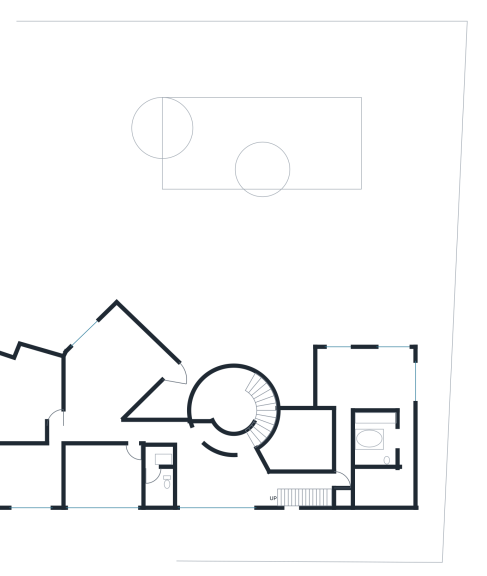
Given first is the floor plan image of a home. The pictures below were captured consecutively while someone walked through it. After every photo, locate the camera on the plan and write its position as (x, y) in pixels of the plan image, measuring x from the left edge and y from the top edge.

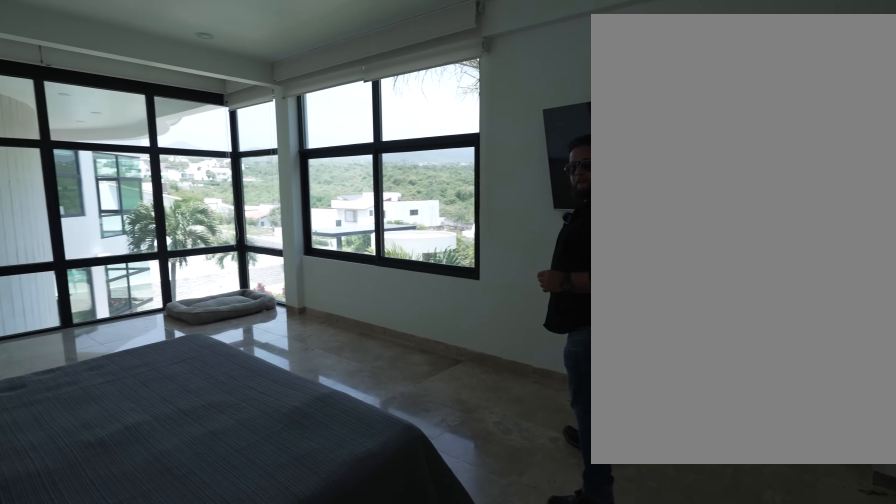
(398, 361)
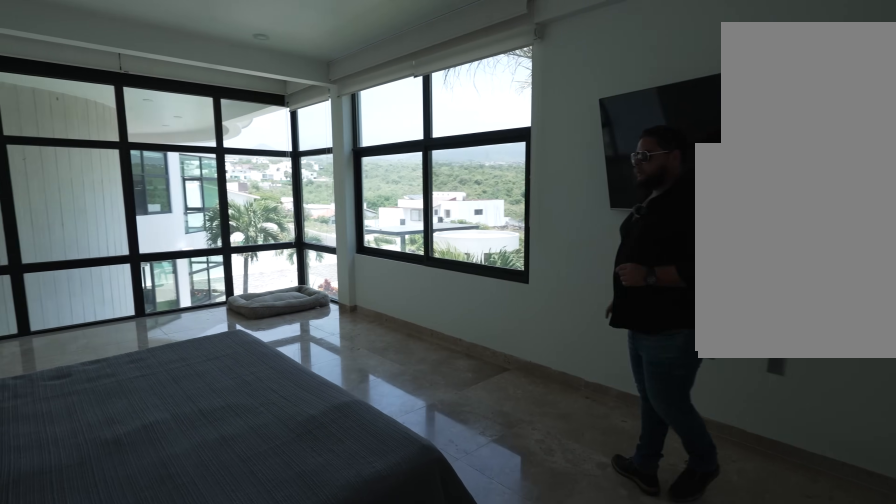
(398, 361)
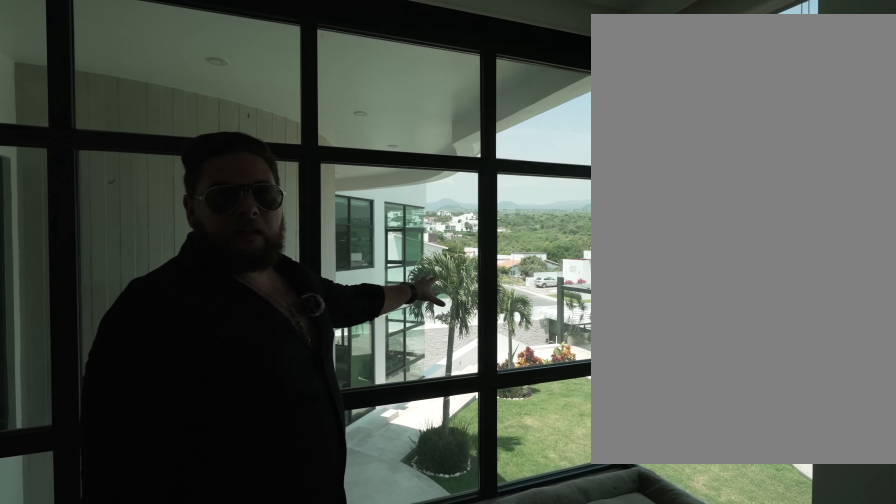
(357, 360)
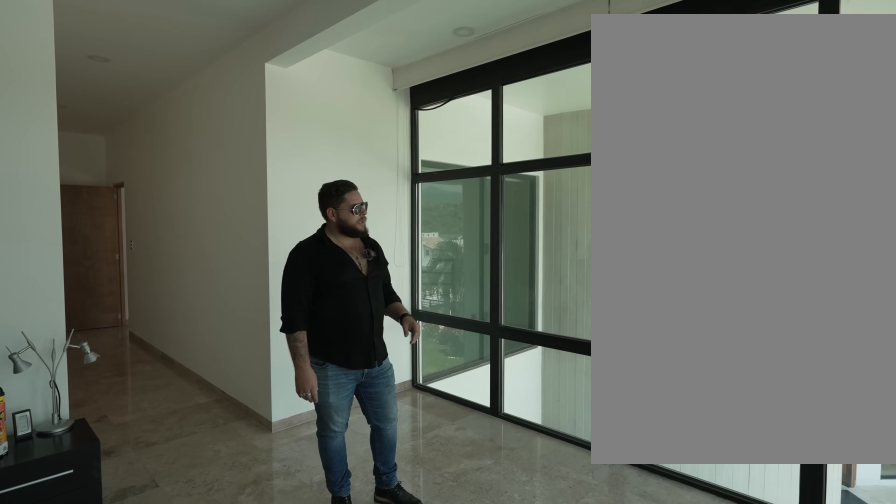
(357, 360)
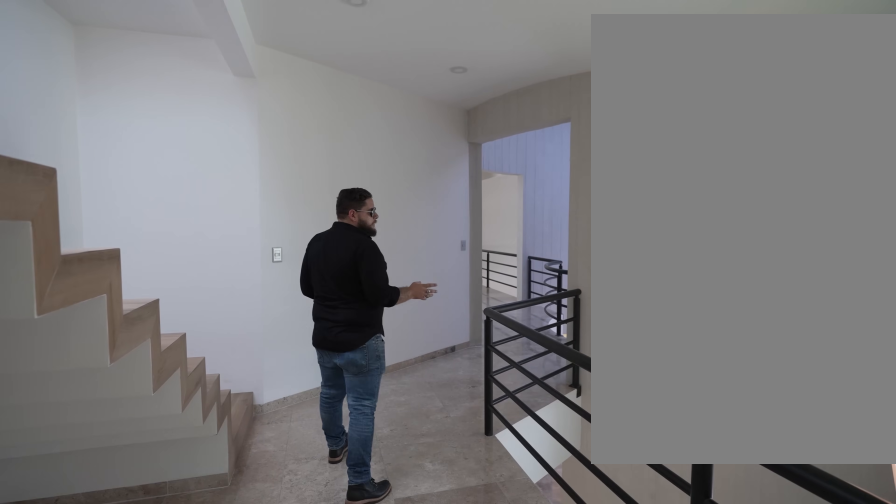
(315, 478)
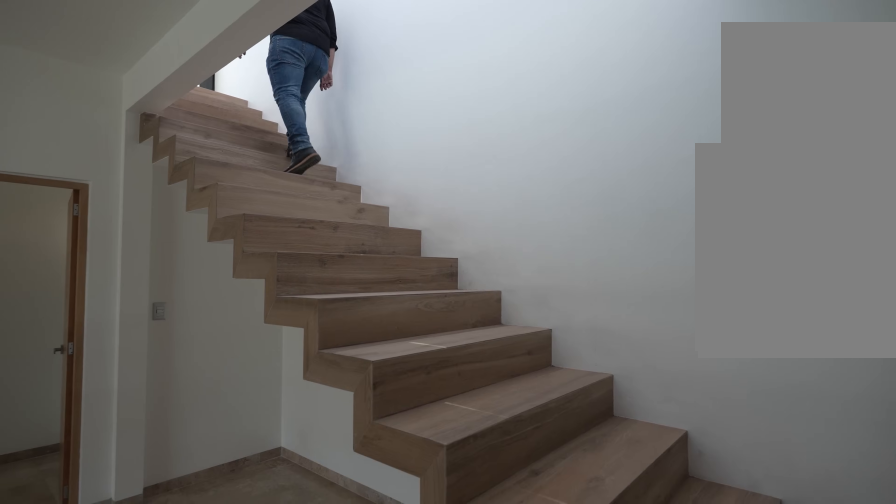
(275, 483)
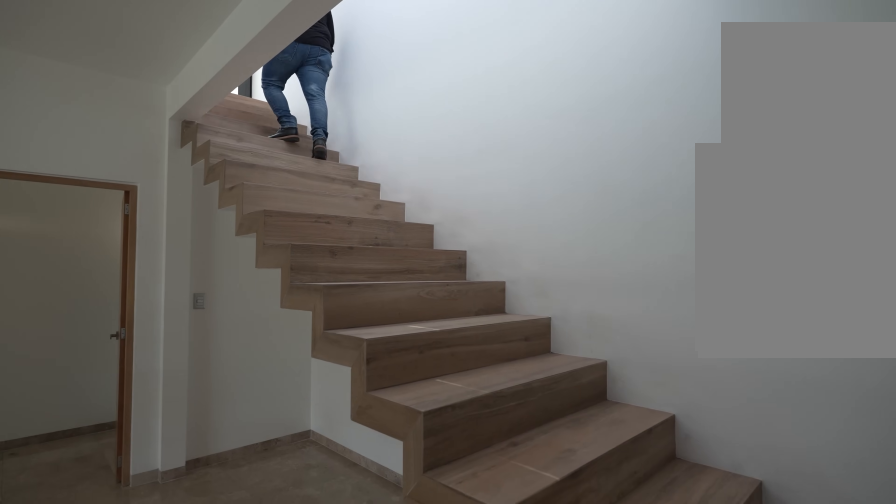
(274, 485)
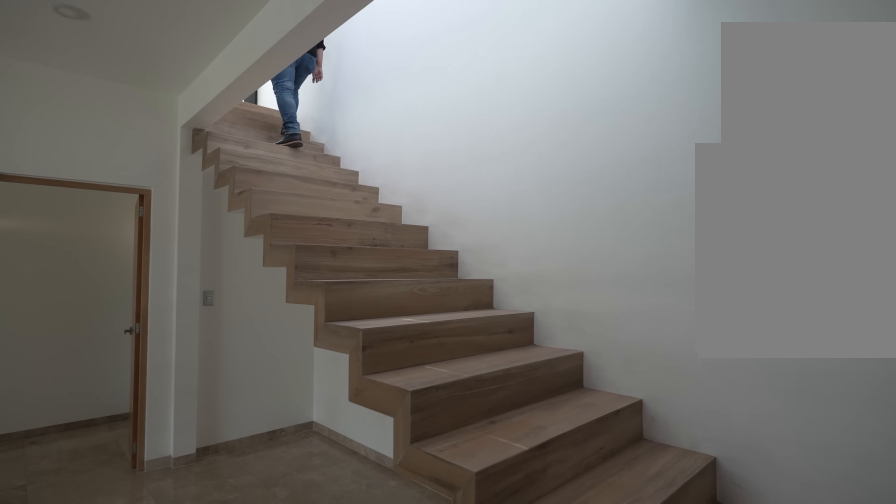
(273, 488)
